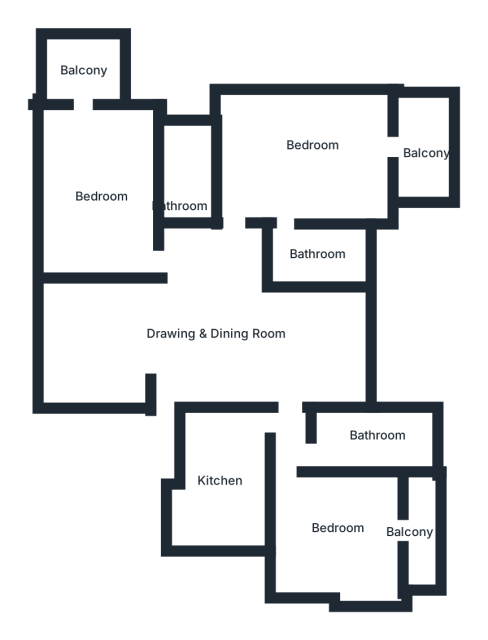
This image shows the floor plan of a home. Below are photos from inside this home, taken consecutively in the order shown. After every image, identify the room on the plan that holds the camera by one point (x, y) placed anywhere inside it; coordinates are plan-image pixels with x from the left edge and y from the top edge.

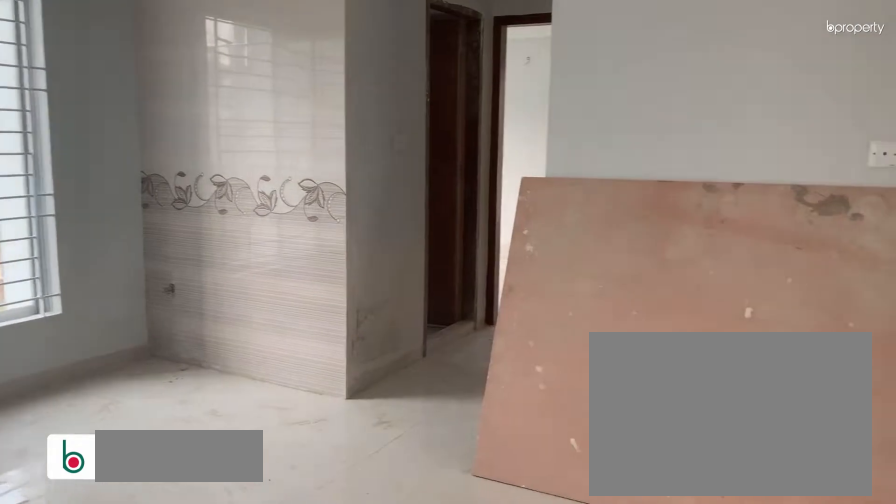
(186, 342)
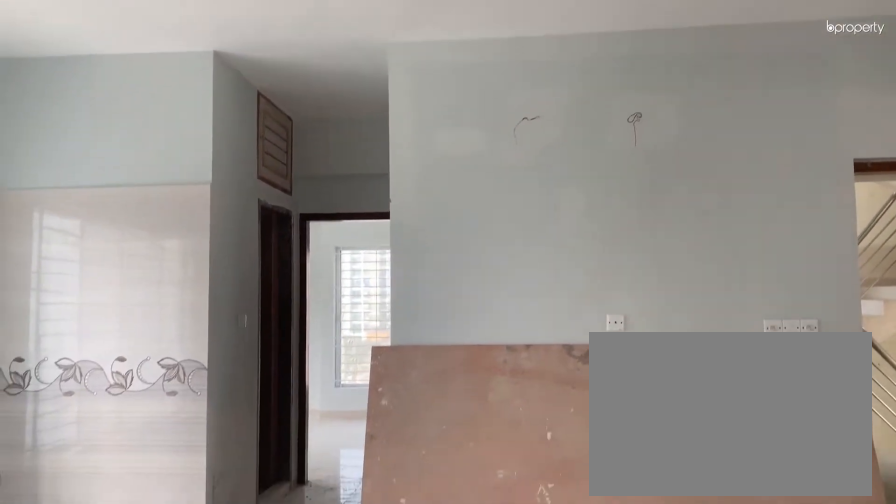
(186, 342)
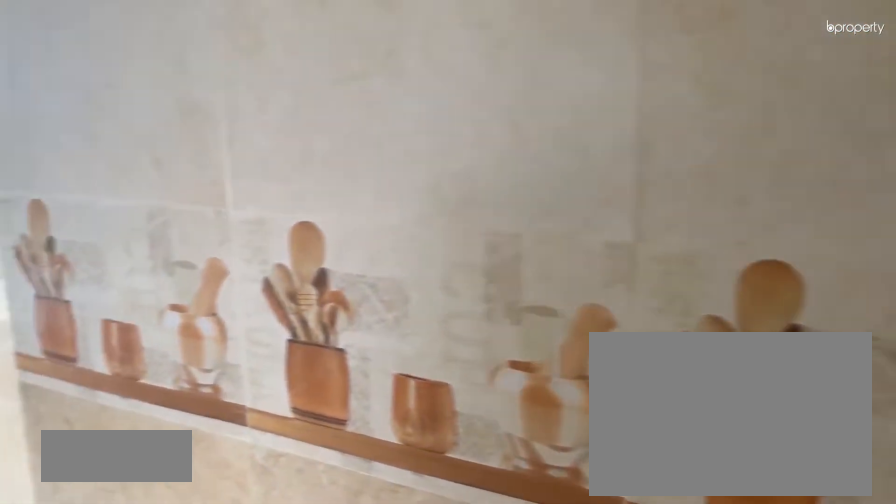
(219, 477)
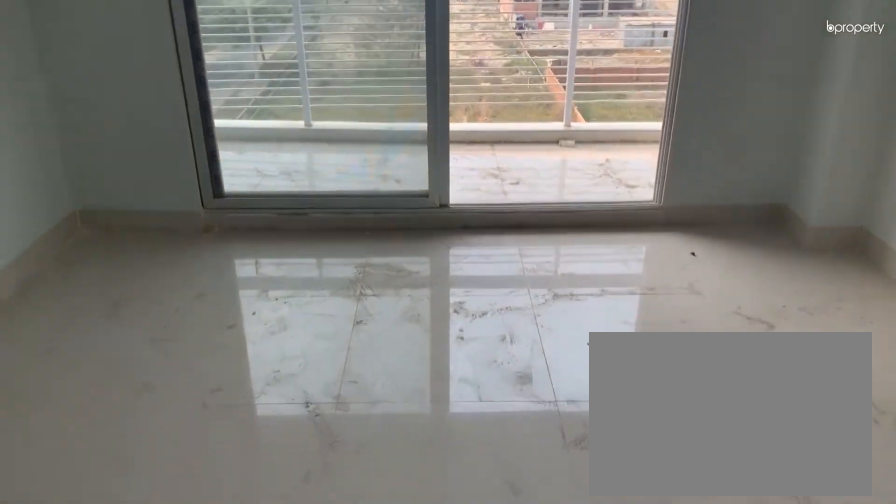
(351, 535)
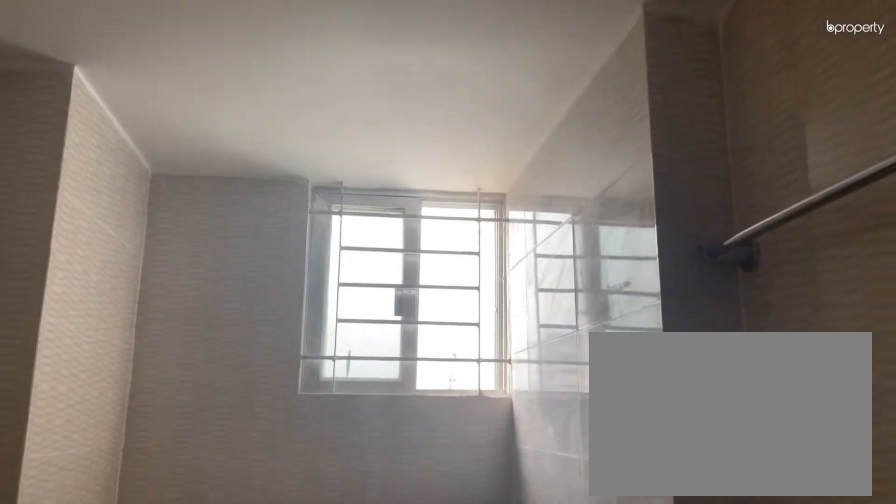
(361, 436)
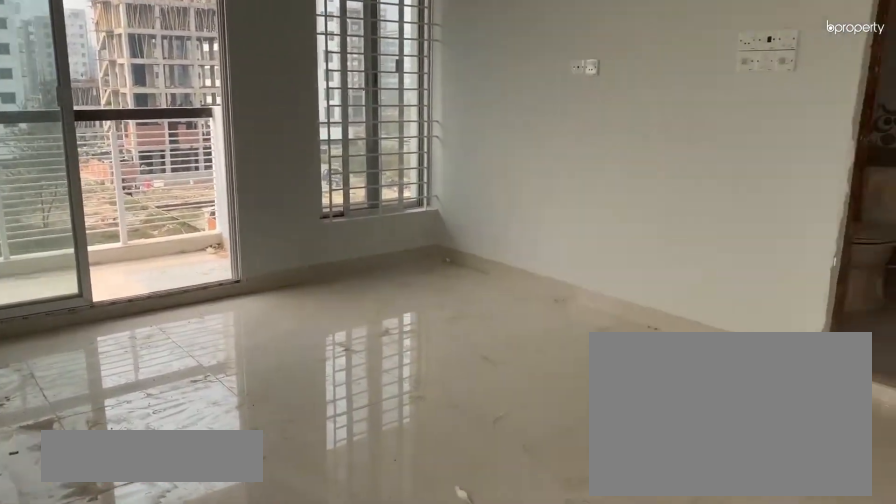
(303, 168)
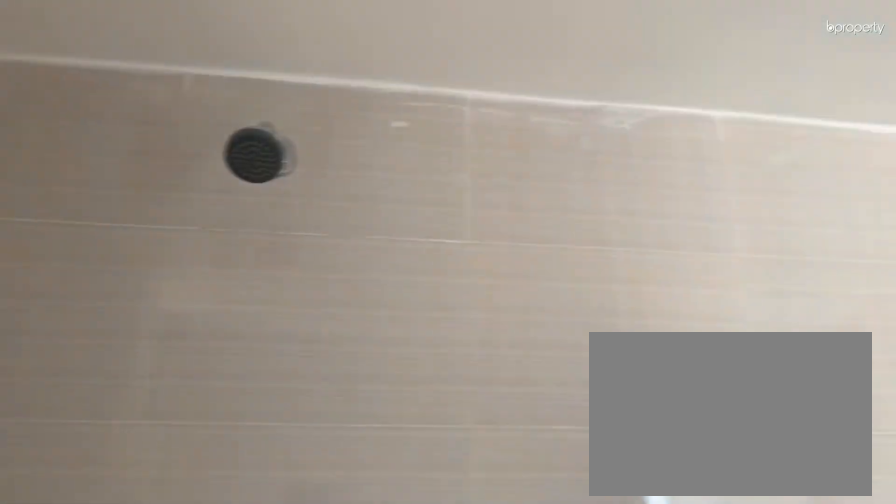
(313, 254)
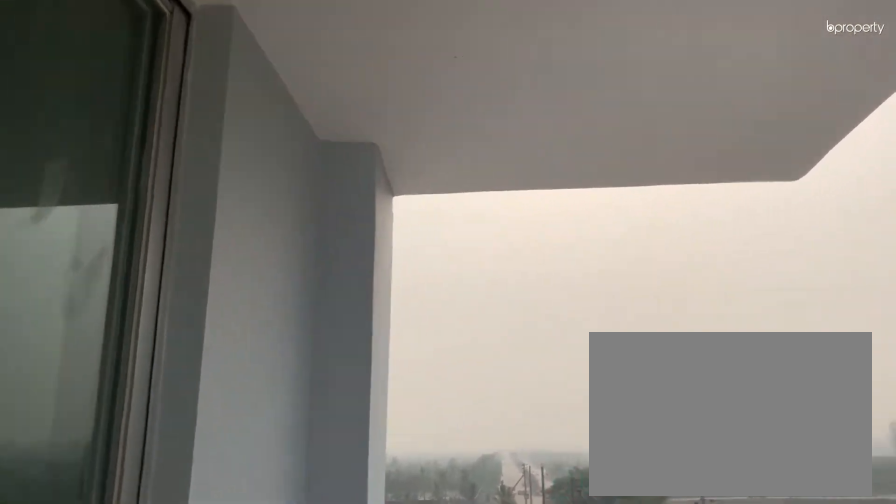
(426, 151)
